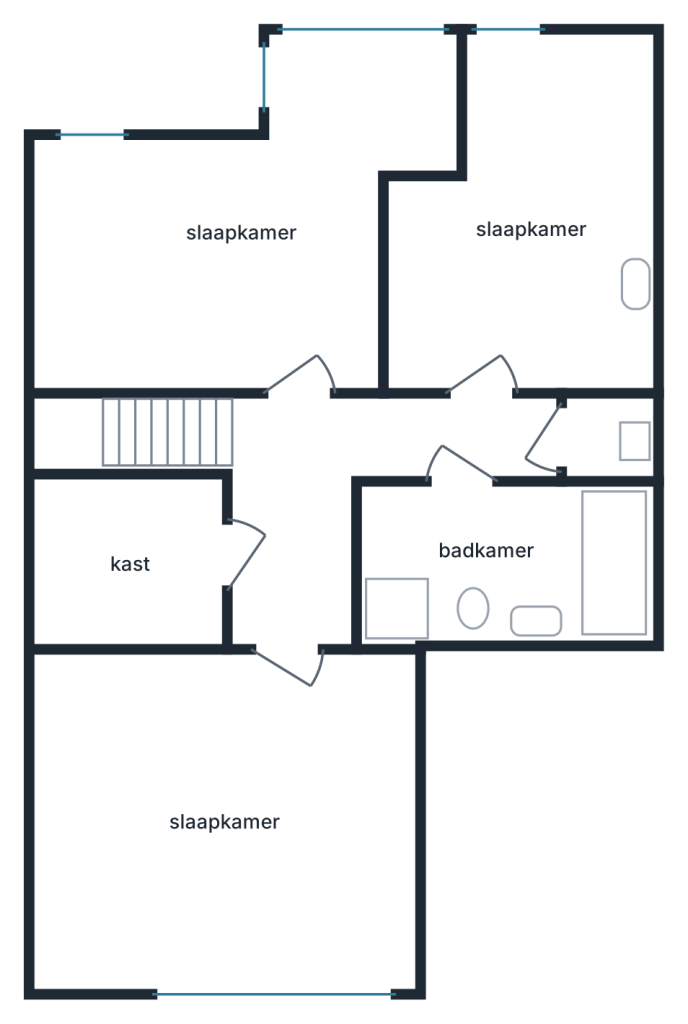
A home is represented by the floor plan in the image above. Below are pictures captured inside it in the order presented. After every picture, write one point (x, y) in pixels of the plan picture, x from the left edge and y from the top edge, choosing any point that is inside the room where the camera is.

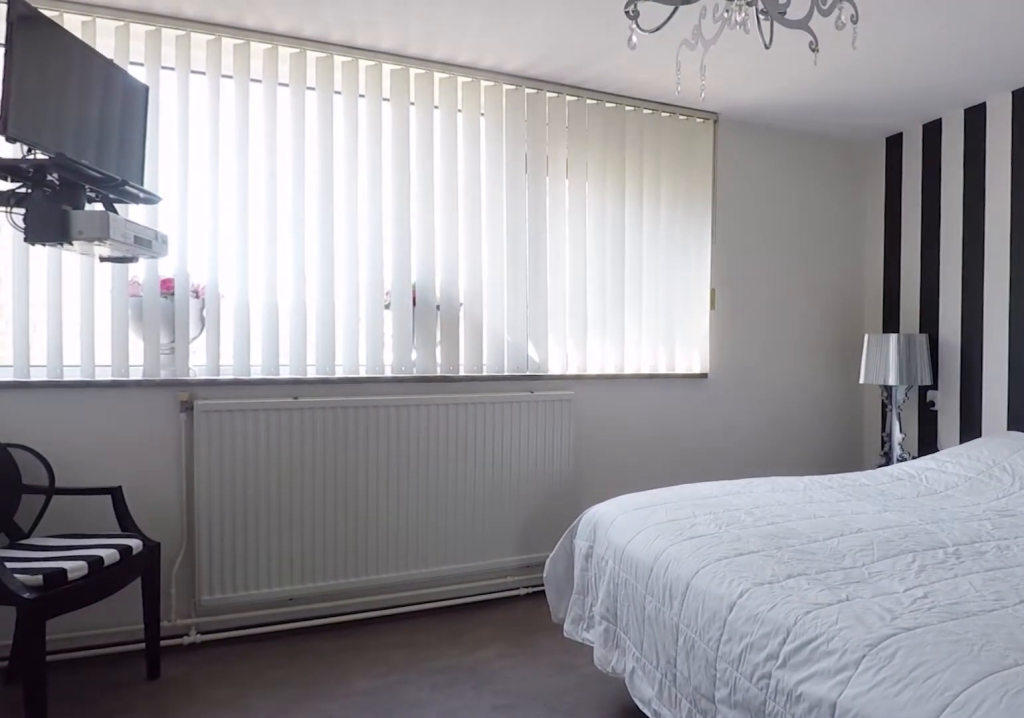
(222, 823)
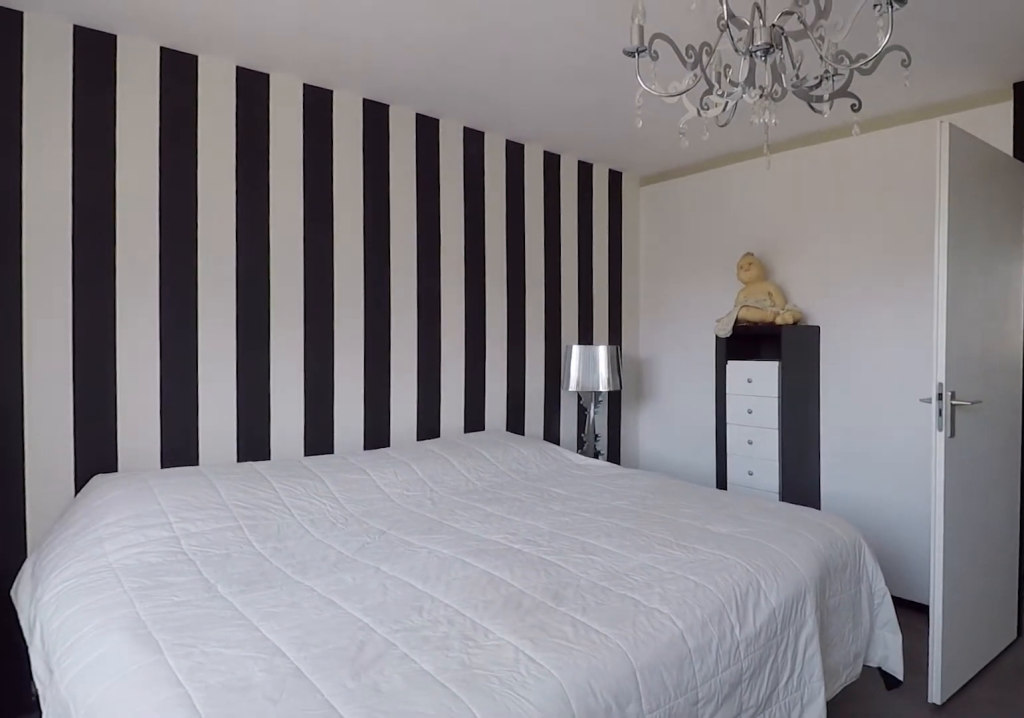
(222, 823)
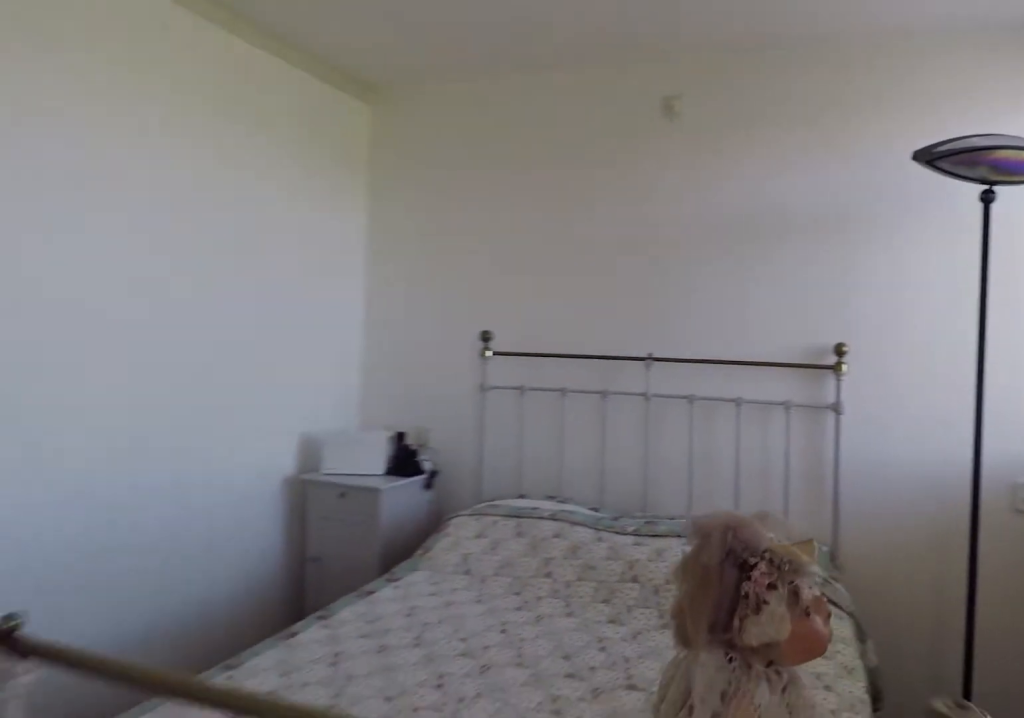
(138, 270)
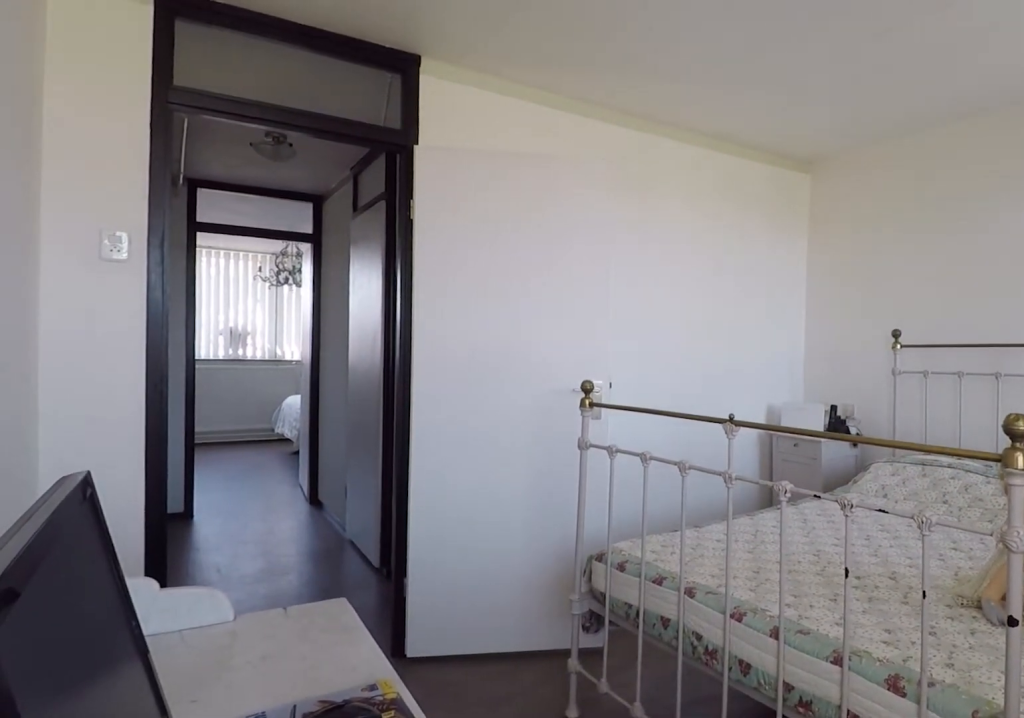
(138, 270)
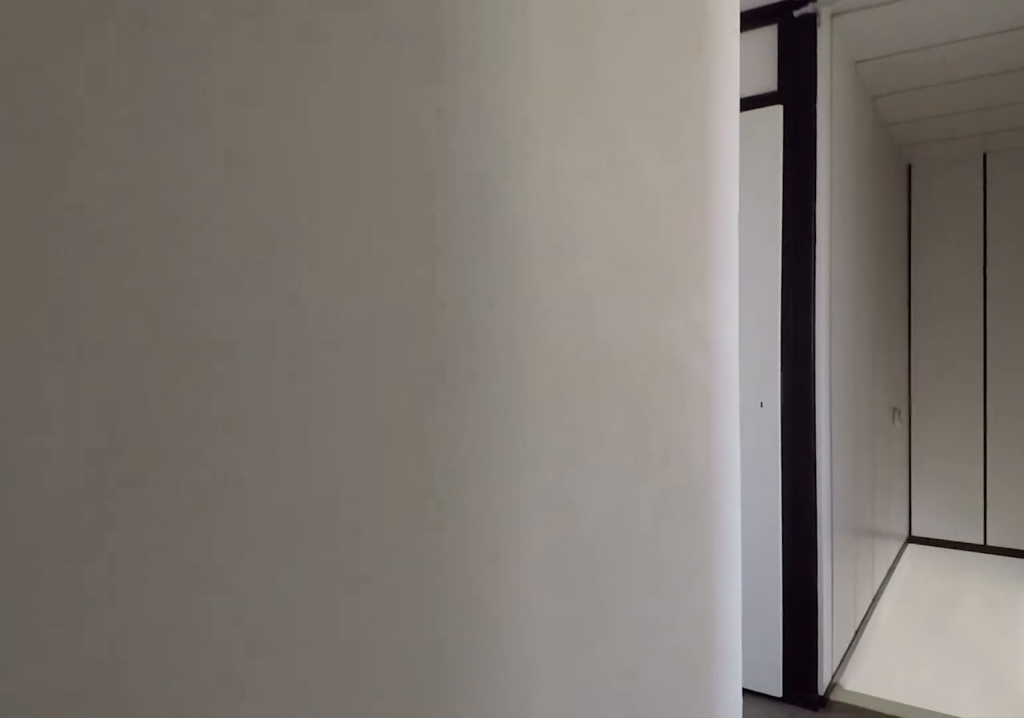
(291, 596)
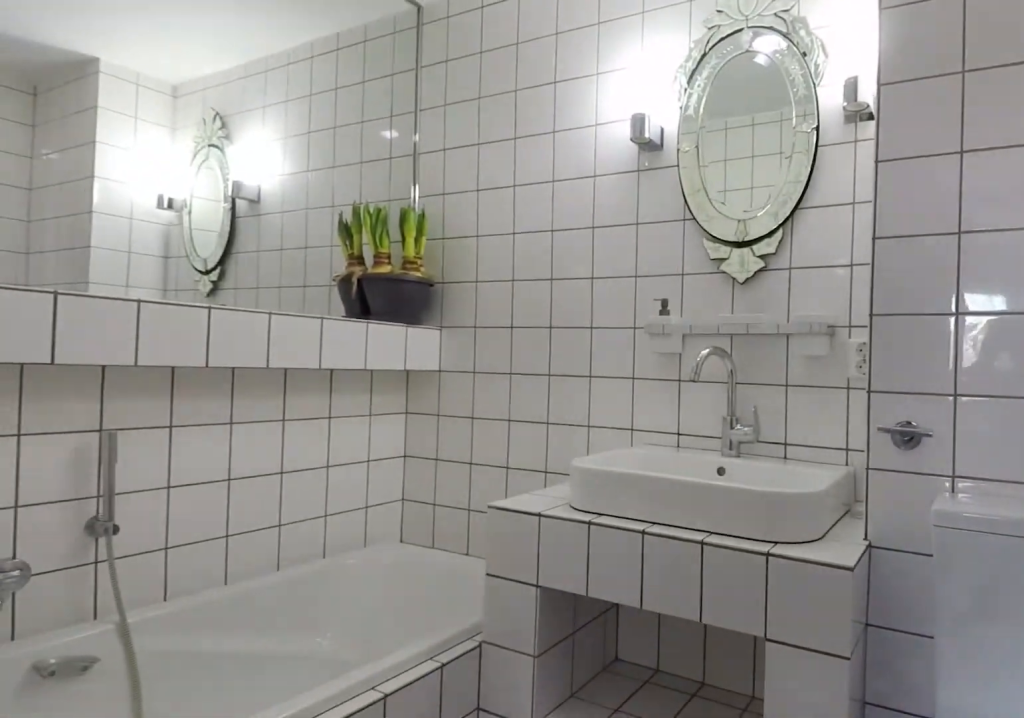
(548, 561)
